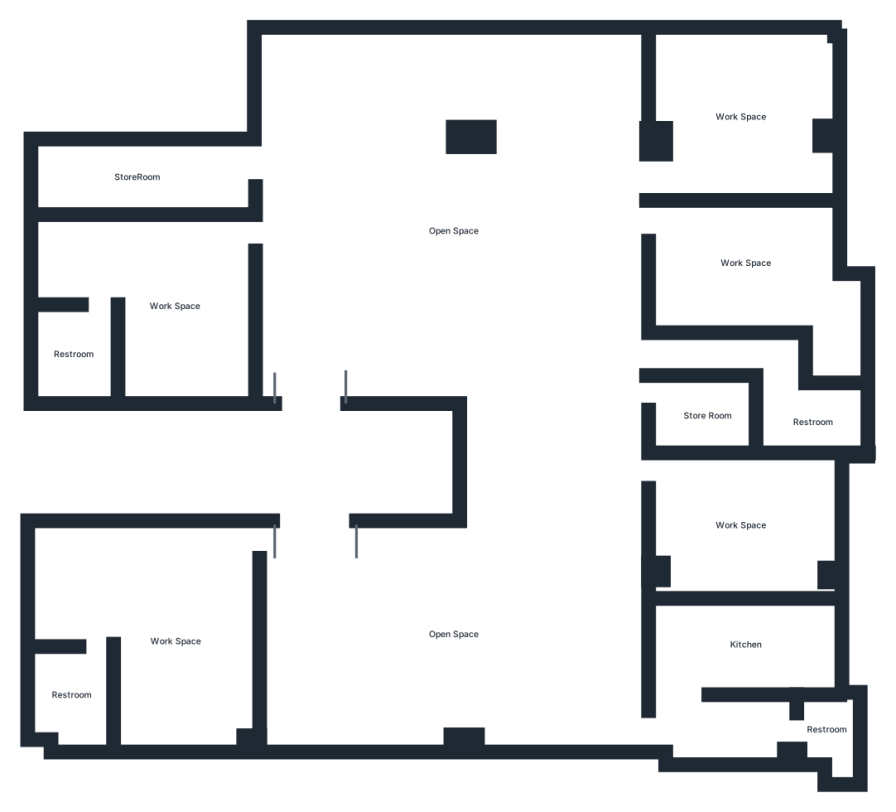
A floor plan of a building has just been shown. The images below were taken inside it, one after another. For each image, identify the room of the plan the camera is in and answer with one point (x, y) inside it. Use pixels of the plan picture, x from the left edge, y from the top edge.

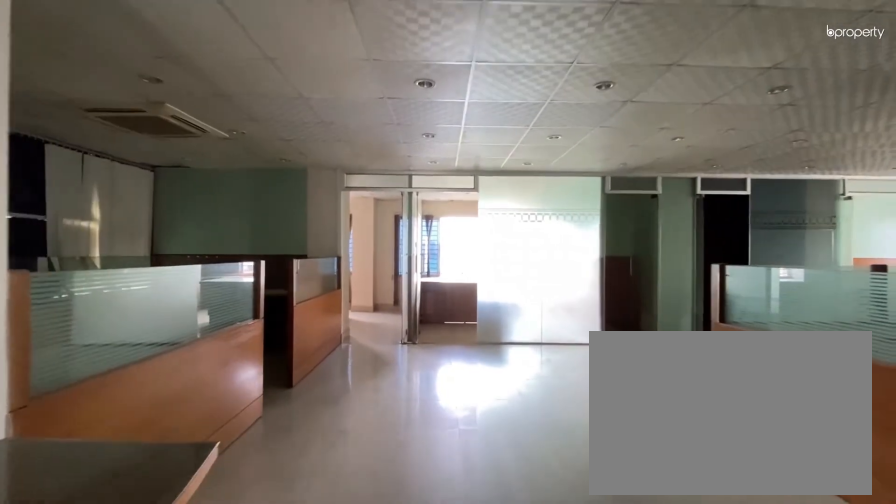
(453, 232)
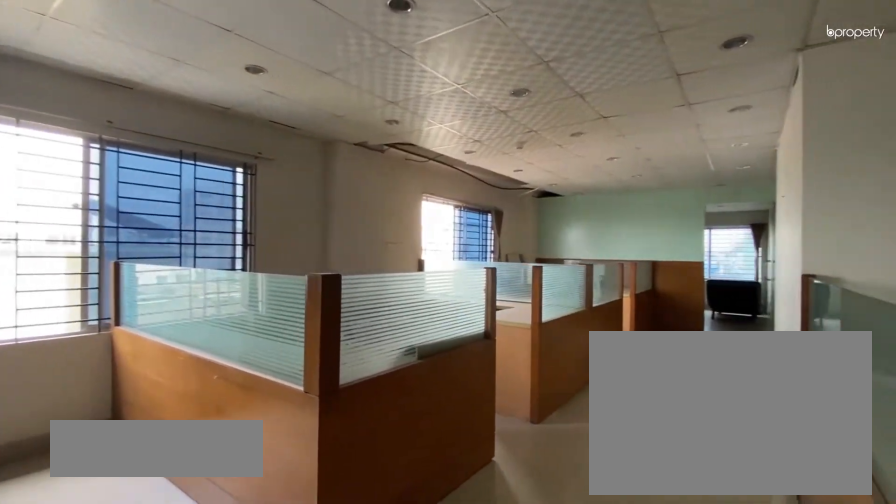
(461, 640)
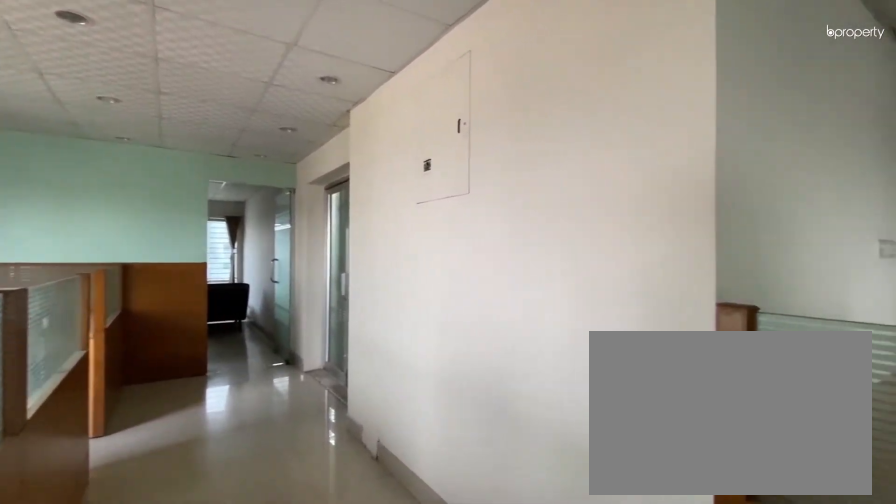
(461, 640)
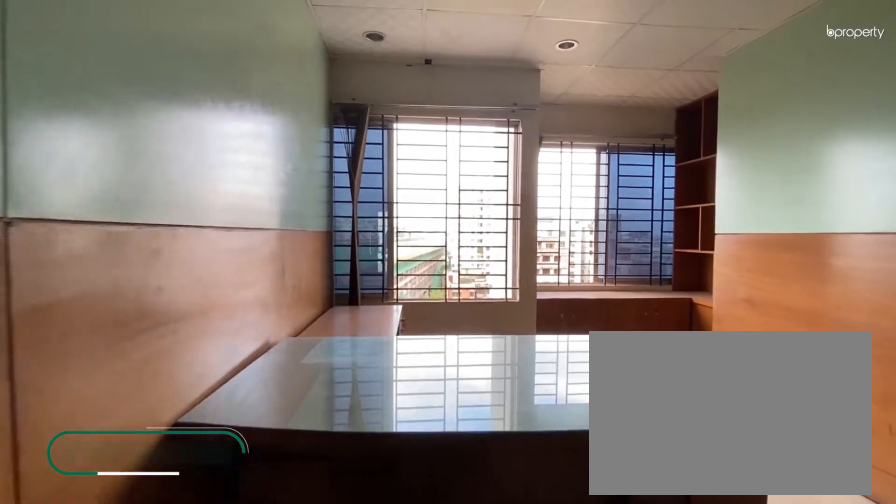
(740, 264)
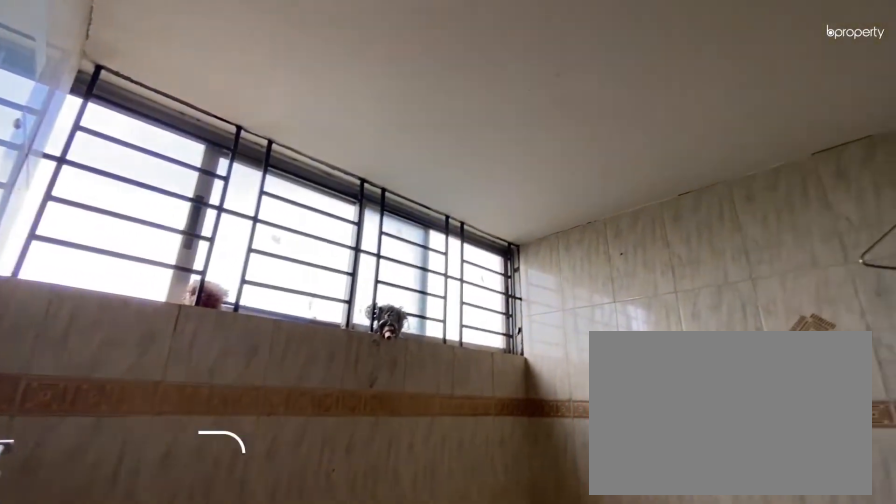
(810, 424)
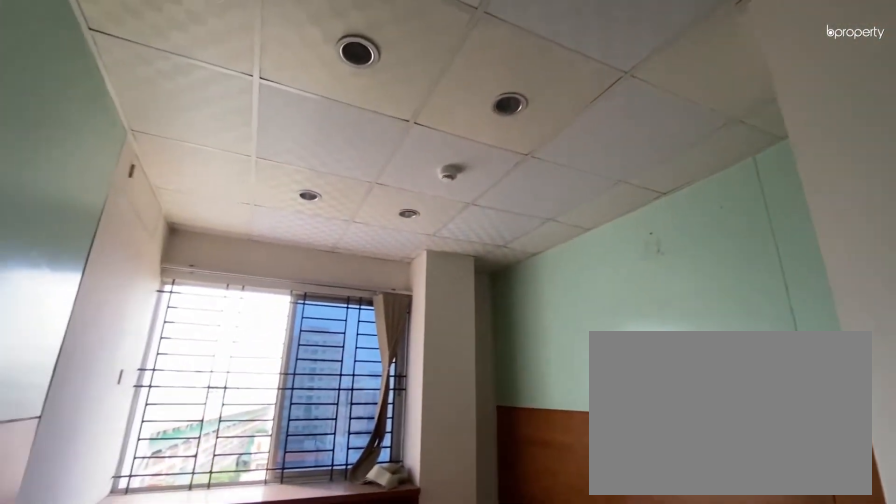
(738, 524)
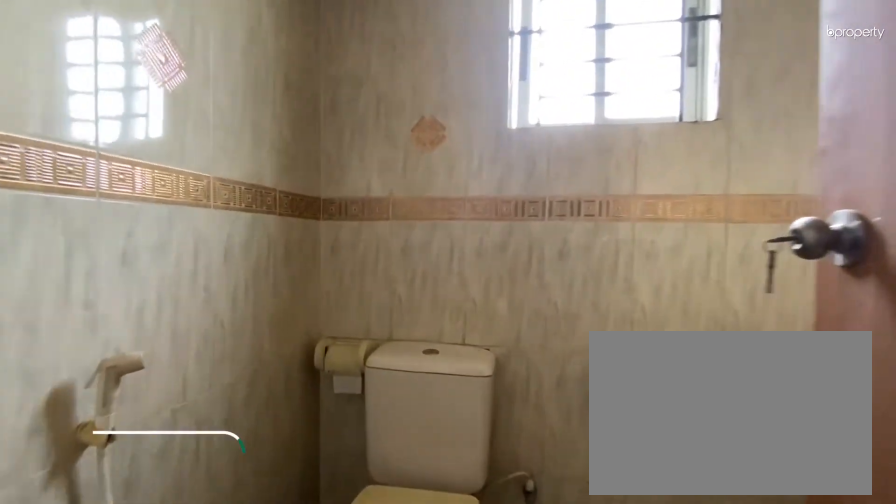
(827, 728)
